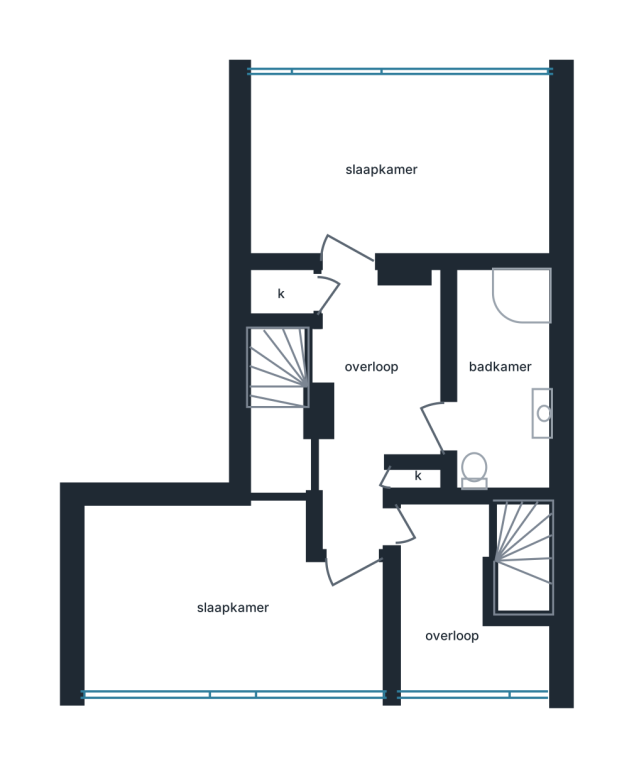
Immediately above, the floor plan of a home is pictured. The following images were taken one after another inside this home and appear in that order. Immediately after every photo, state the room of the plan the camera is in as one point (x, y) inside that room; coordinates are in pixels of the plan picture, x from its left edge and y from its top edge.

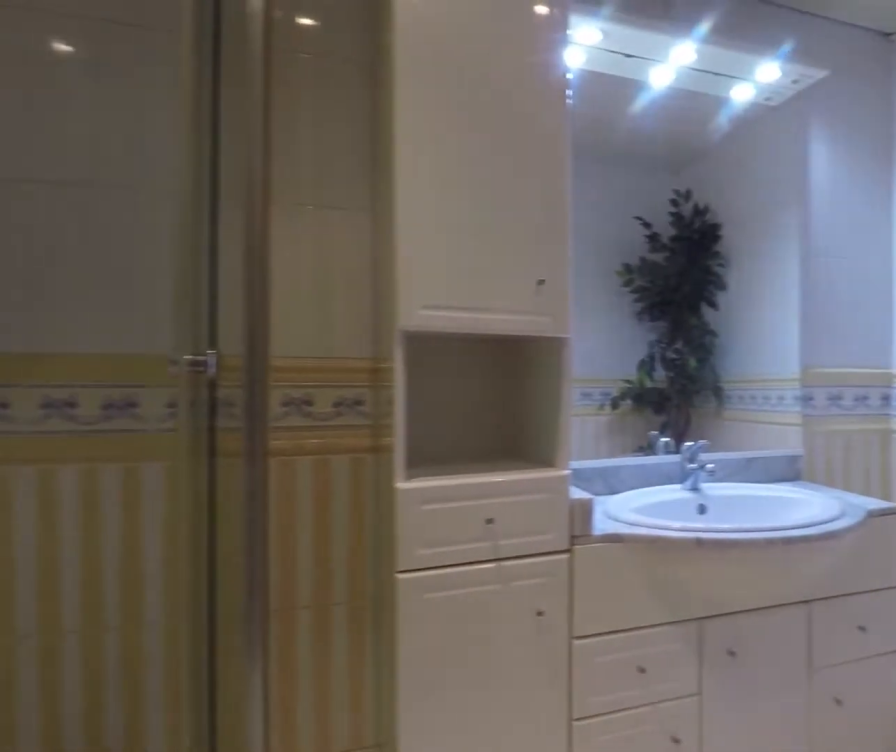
(519, 475)
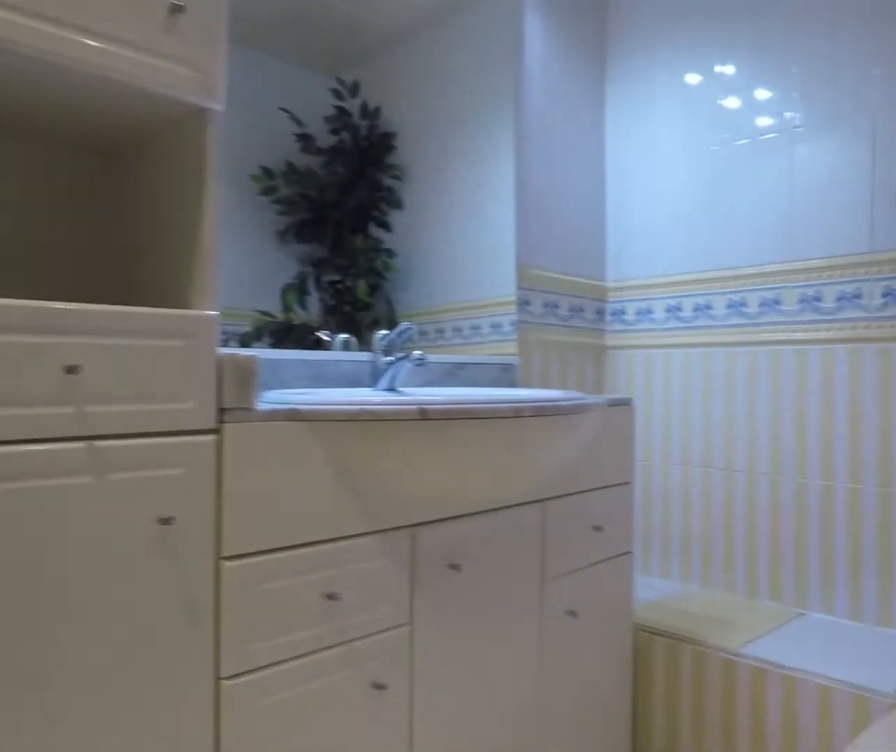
(519, 475)
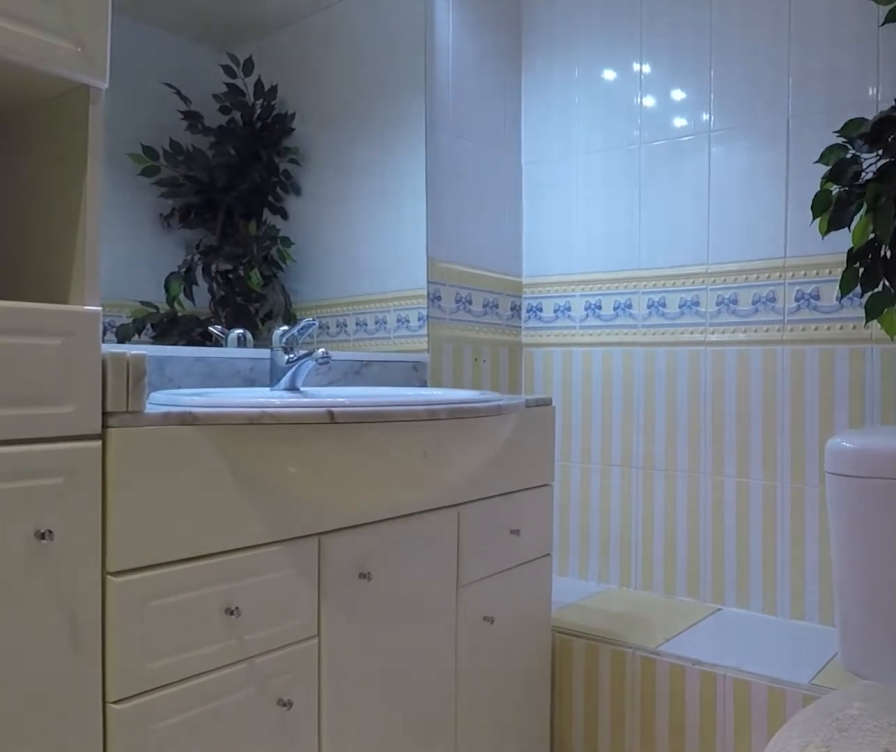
(483, 385)
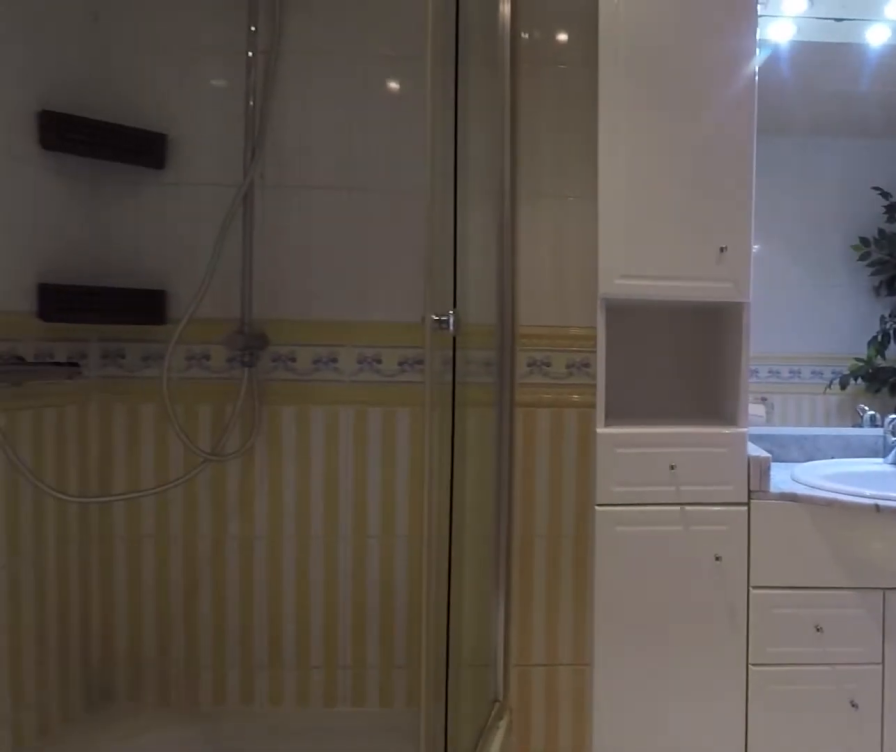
(521, 475)
